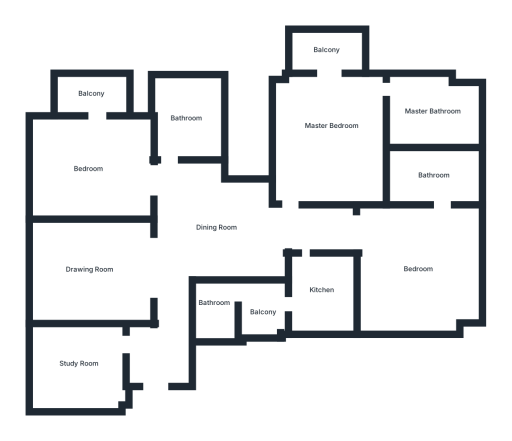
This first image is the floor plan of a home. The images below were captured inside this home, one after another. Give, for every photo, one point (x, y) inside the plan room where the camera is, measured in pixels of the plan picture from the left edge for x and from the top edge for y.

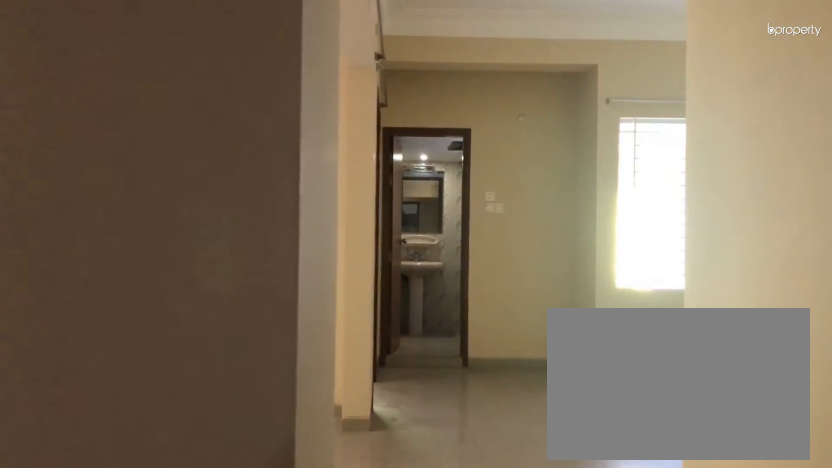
(165, 350)
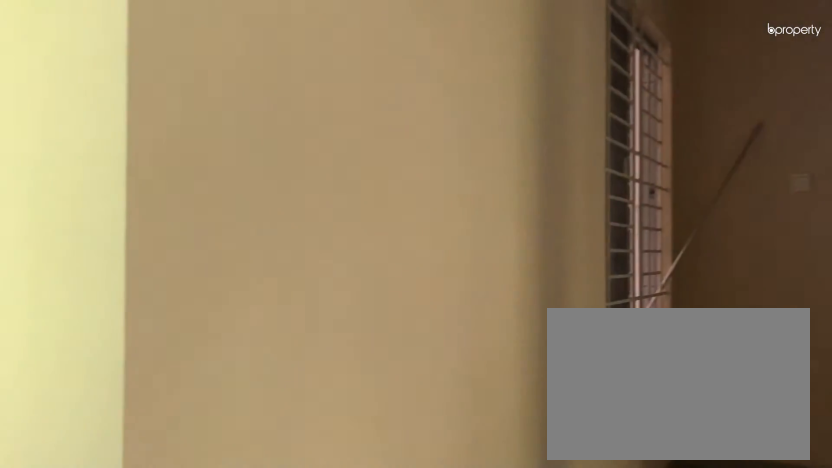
(90, 270)
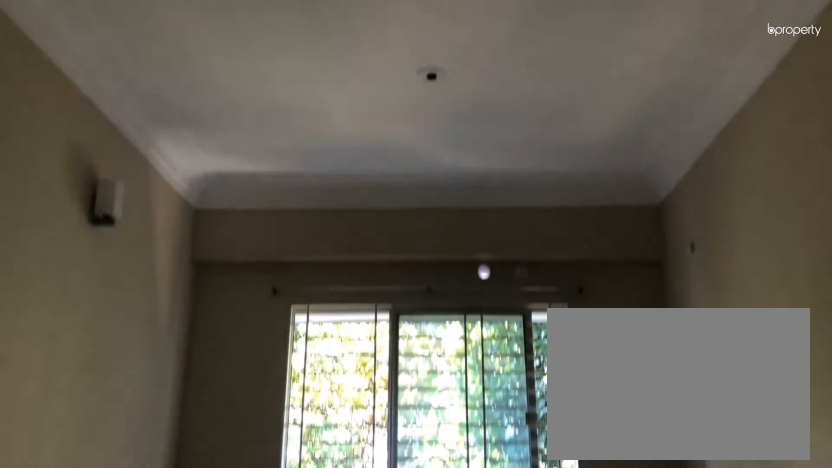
(90, 269)
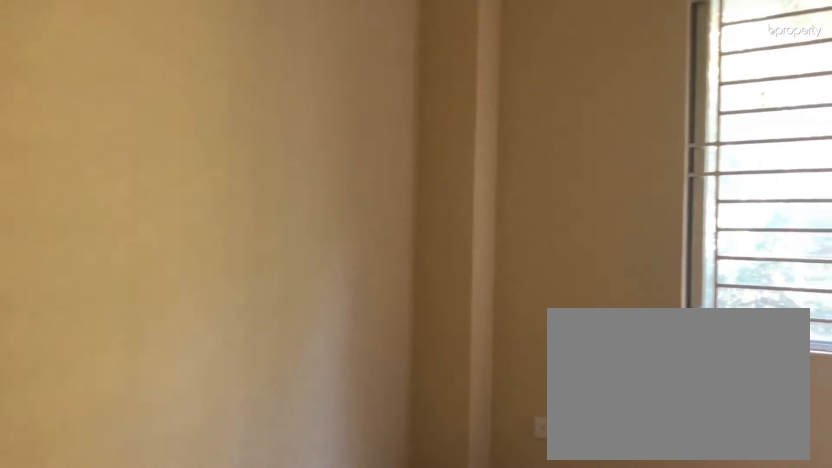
(78, 362)
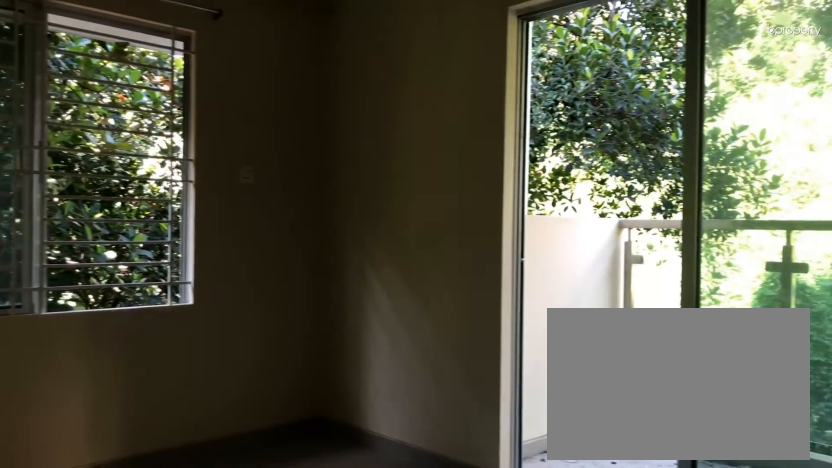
(88, 169)
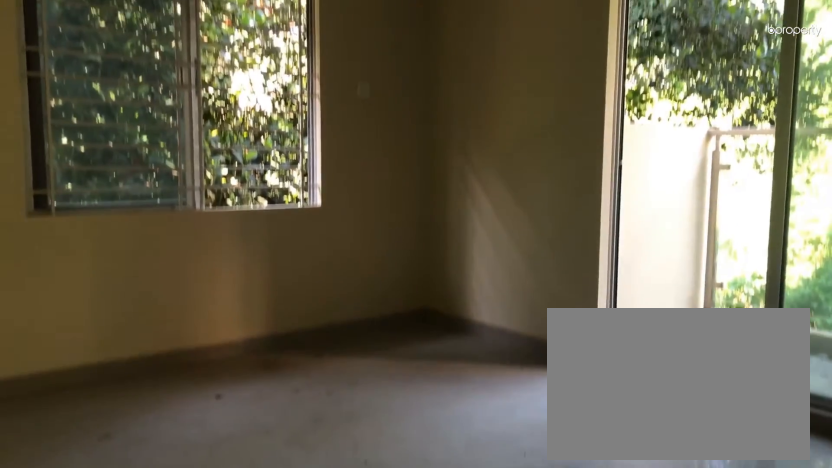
(88, 169)
